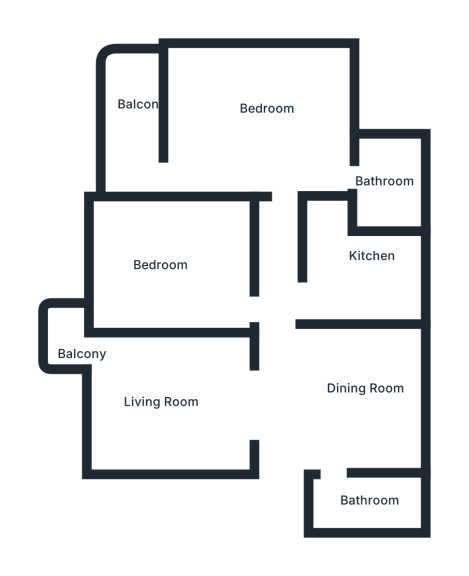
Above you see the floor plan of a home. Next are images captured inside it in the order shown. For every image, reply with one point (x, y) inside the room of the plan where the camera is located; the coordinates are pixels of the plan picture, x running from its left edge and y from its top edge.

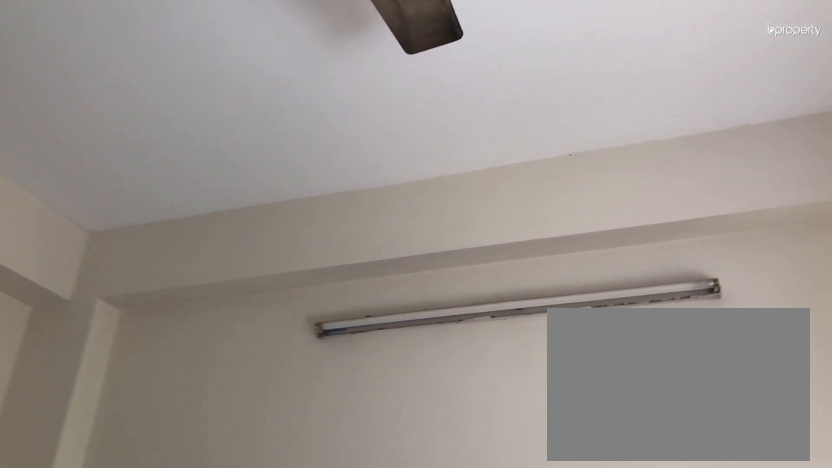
(161, 398)
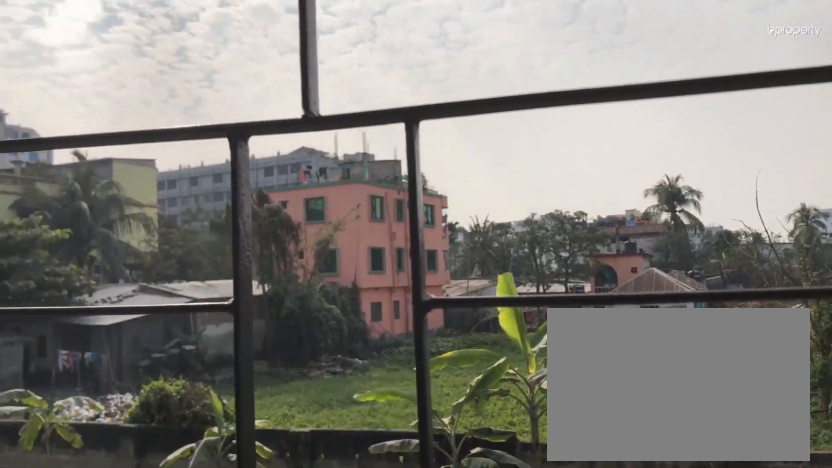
(64, 333)
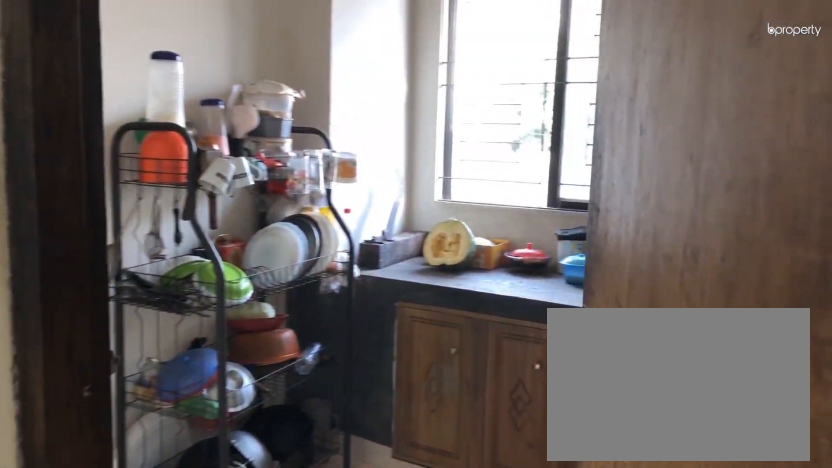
(335, 293)
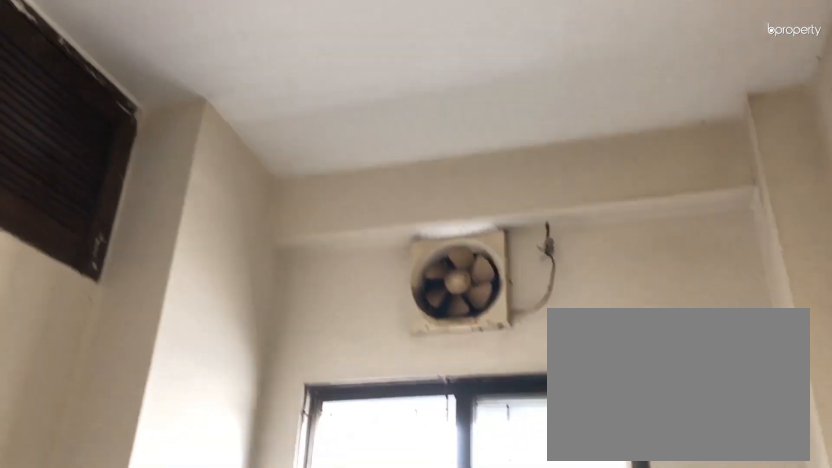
(347, 286)
